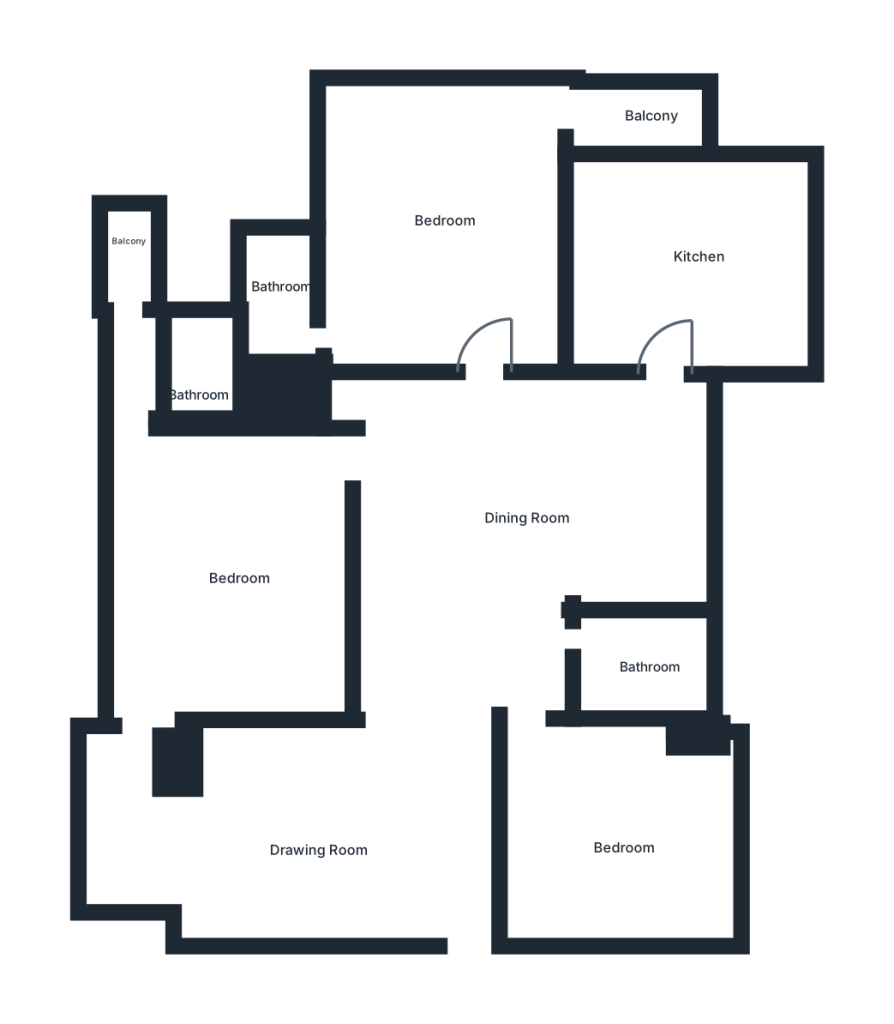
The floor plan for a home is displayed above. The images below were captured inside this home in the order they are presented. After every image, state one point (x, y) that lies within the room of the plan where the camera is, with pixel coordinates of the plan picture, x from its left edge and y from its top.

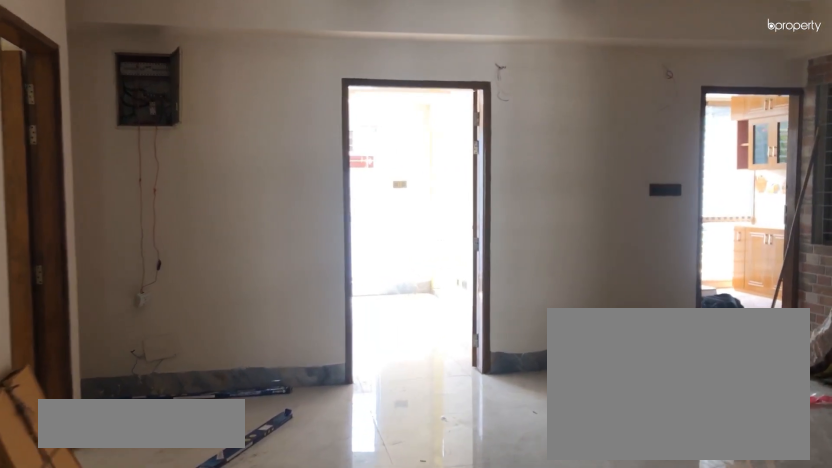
(521, 533)
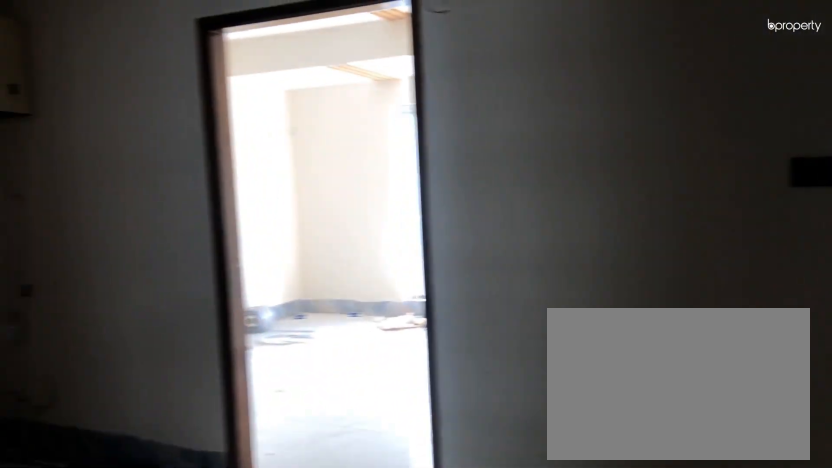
(541, 516)
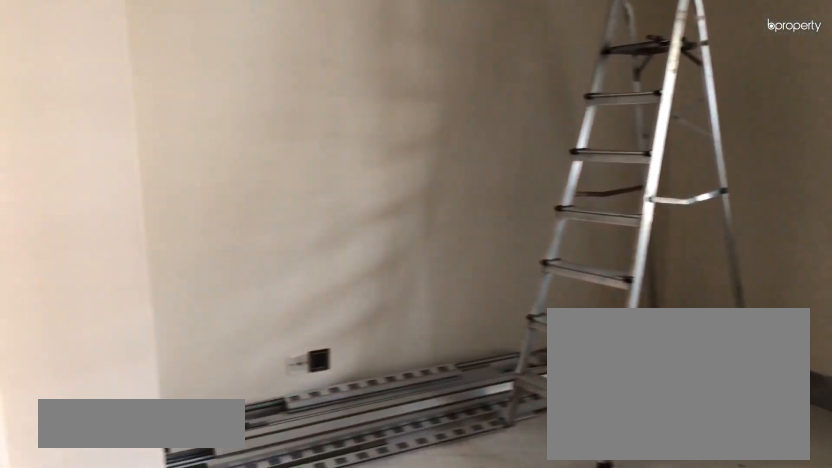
(623, 830)
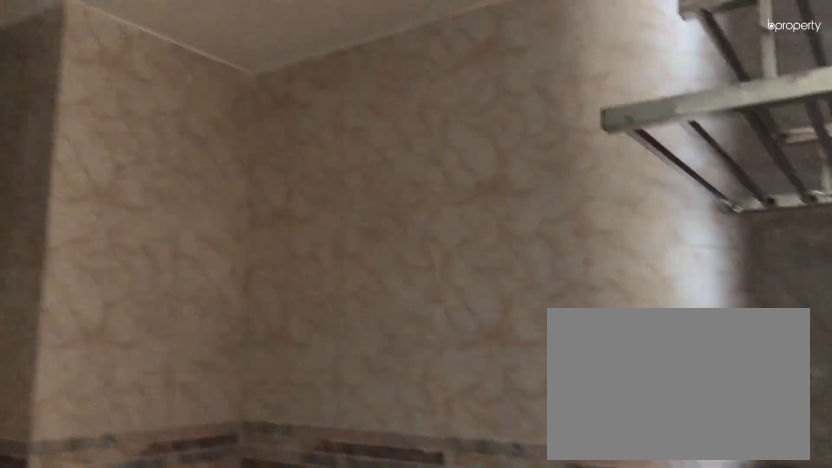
(636, 661)
